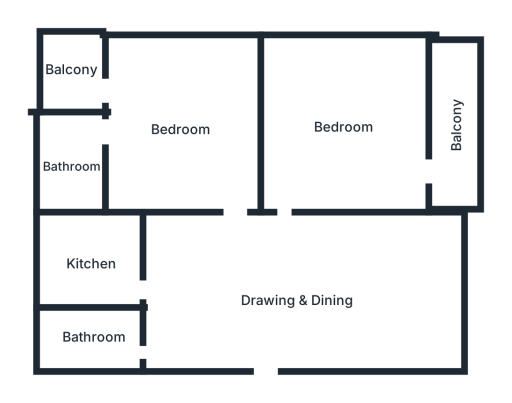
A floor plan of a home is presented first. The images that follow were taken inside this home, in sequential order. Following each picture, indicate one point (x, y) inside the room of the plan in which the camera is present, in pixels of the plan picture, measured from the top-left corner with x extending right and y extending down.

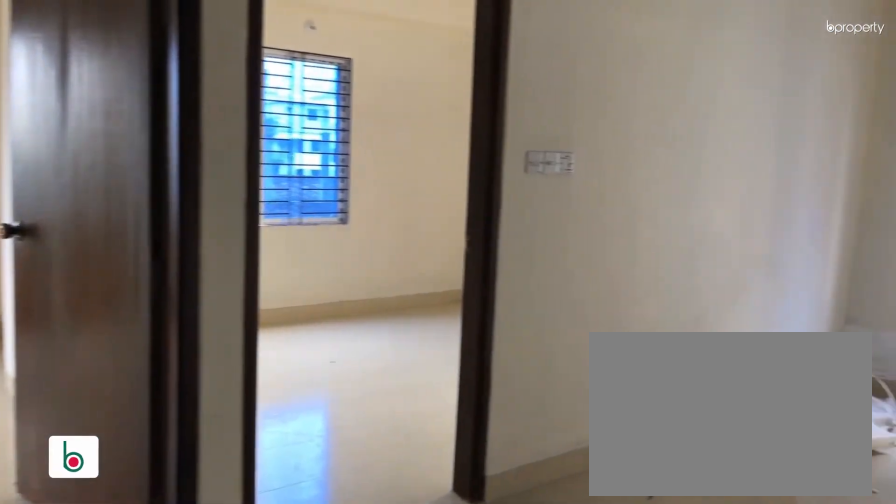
(269, 308)
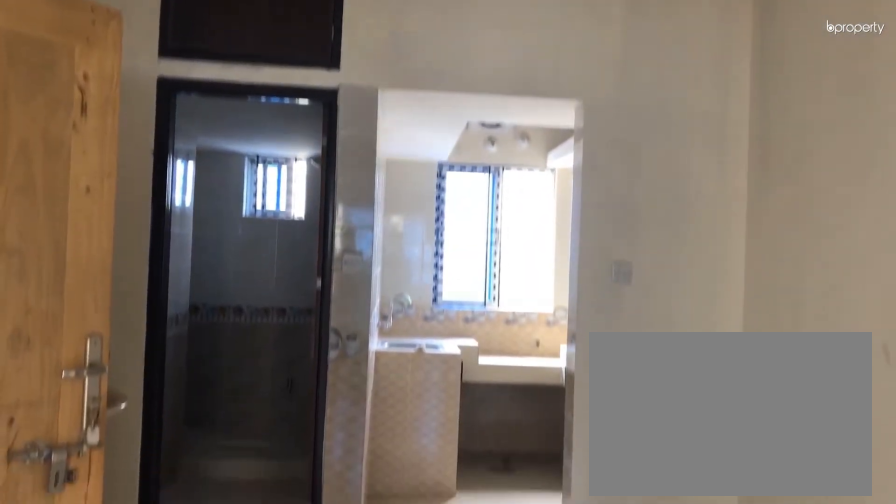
(269, 308)
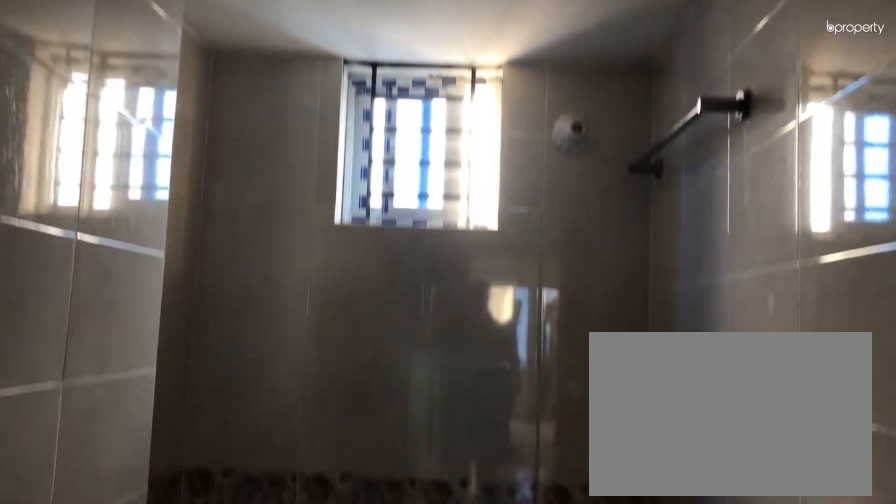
(94, 341)
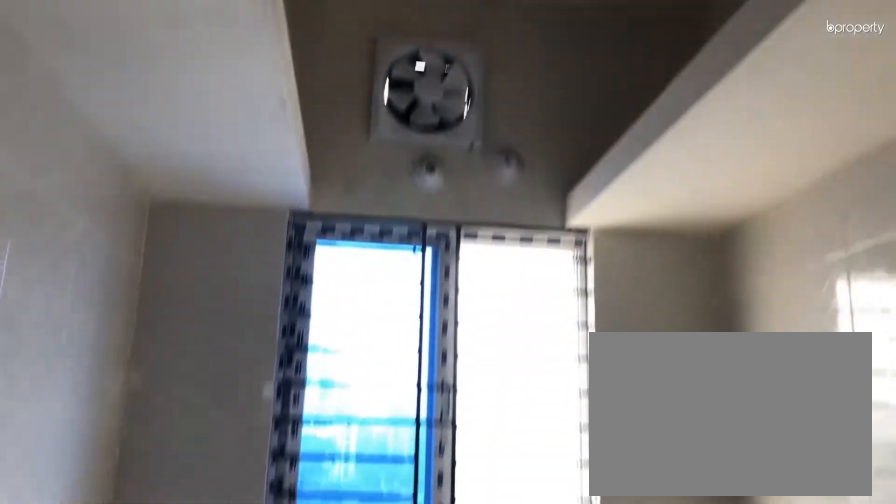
(92, 265)
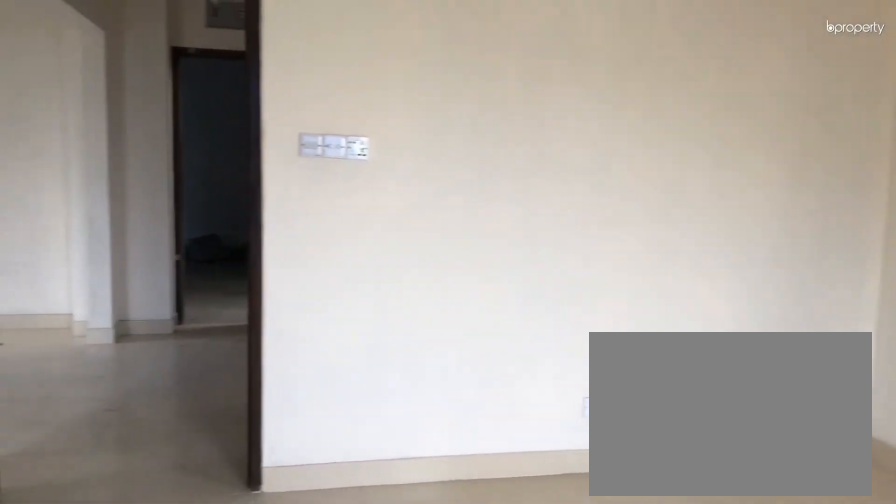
(173, 128)
